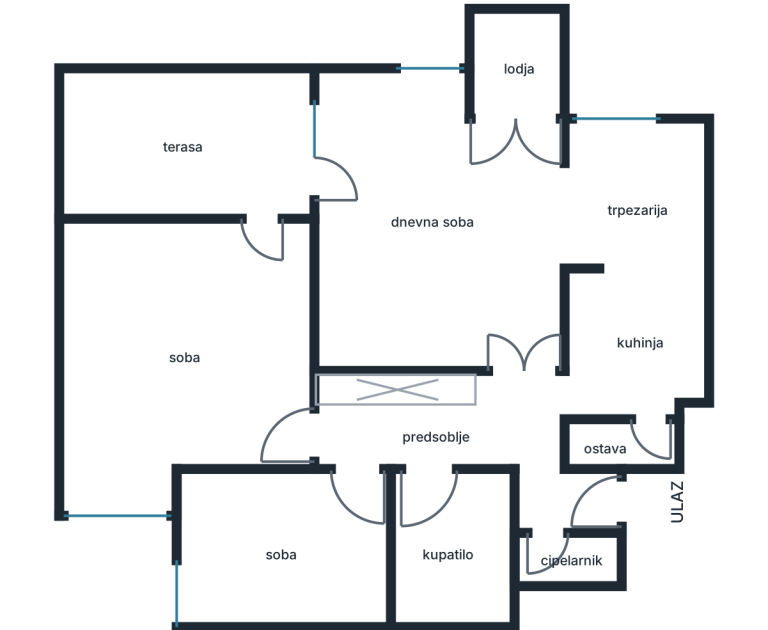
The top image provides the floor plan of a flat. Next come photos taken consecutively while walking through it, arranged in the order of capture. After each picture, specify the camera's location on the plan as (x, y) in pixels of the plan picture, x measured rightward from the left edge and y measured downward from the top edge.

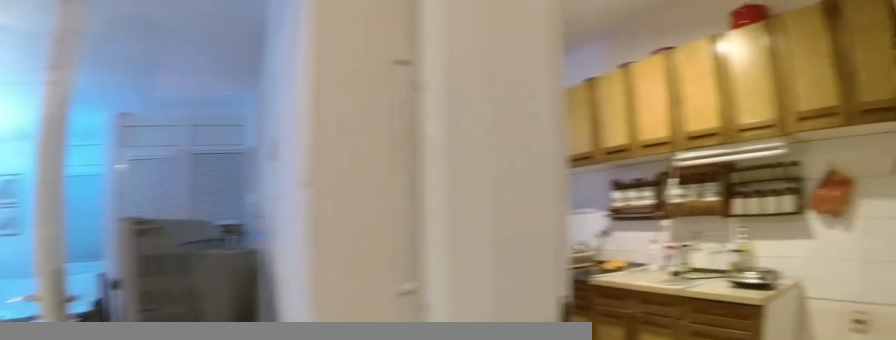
(539, 423)
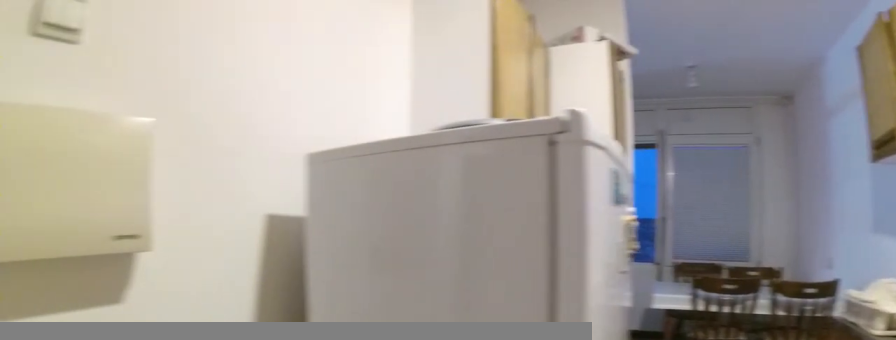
(655, 407)
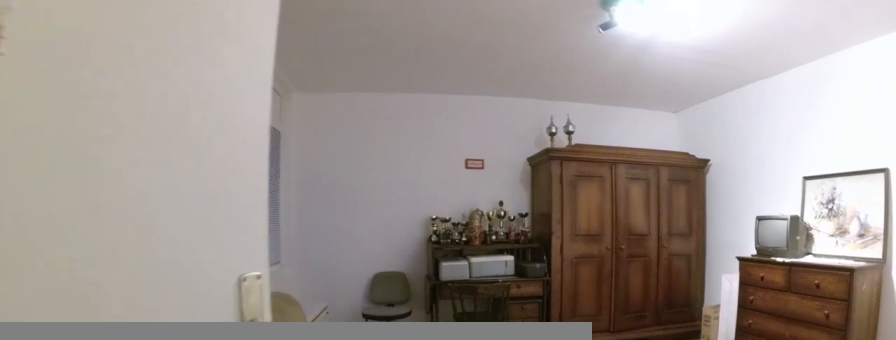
(343, 434)
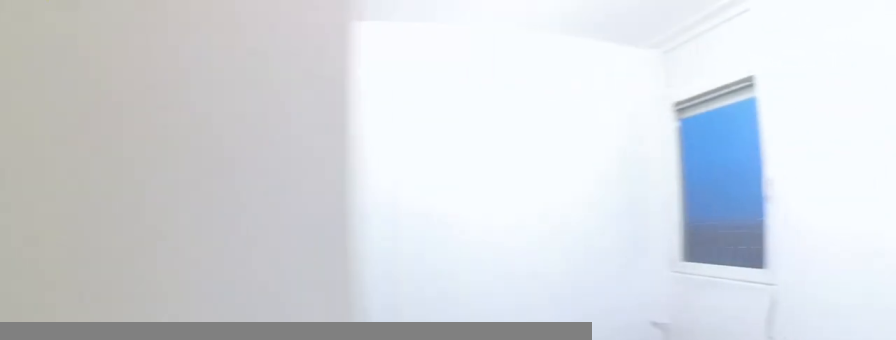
(357, 448)
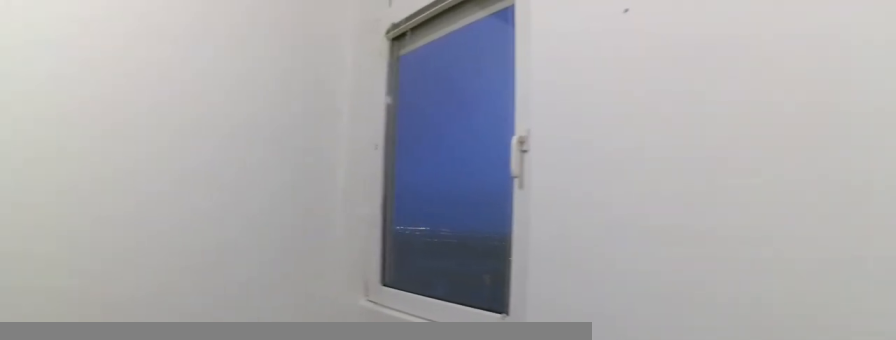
(266, 502)
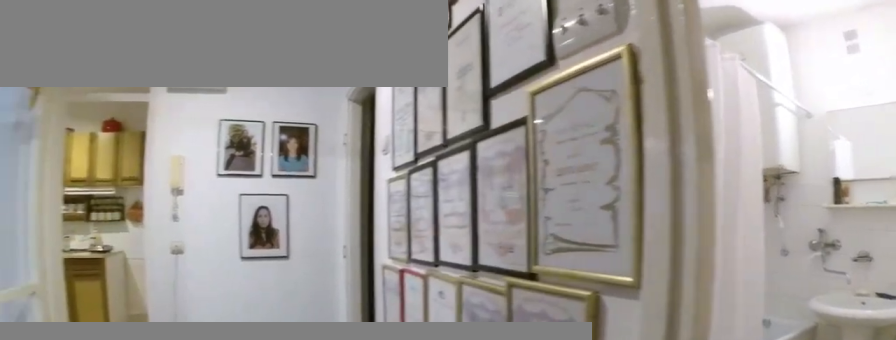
(360, 442)
